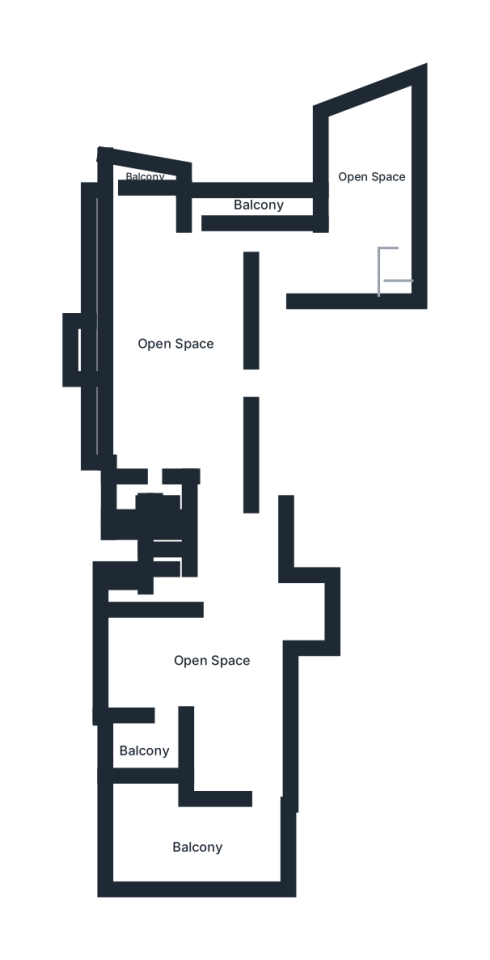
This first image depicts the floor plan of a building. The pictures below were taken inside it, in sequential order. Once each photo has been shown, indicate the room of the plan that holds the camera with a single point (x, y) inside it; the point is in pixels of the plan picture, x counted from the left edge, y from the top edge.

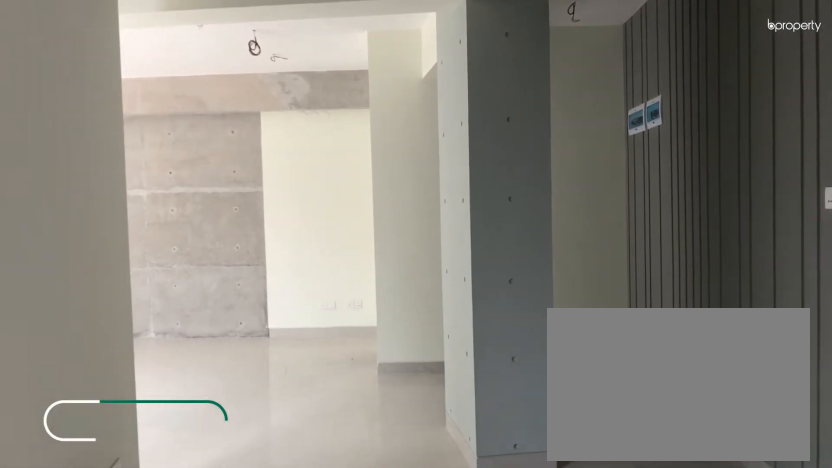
(329, 260)
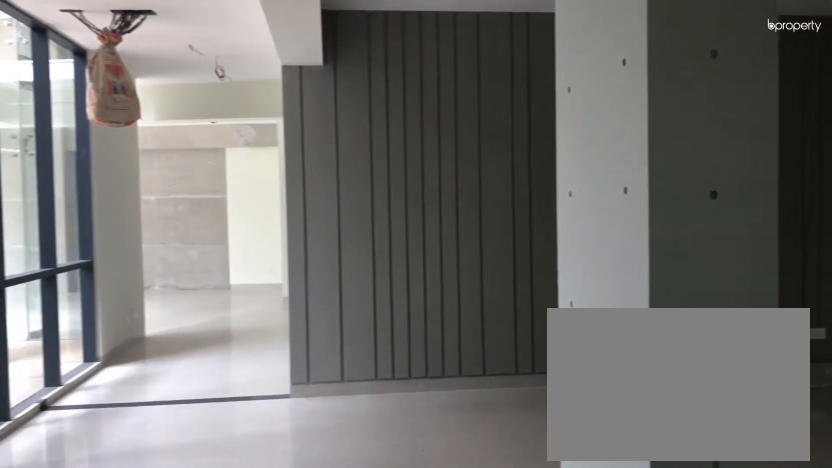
(183, 352)
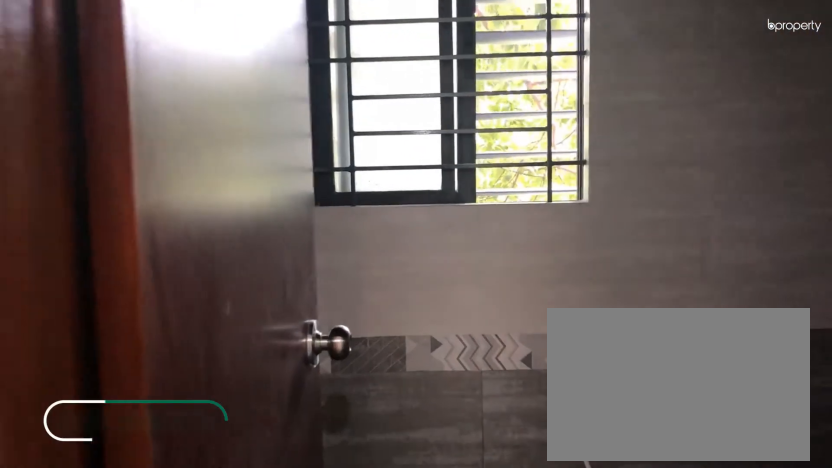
(124, 588)
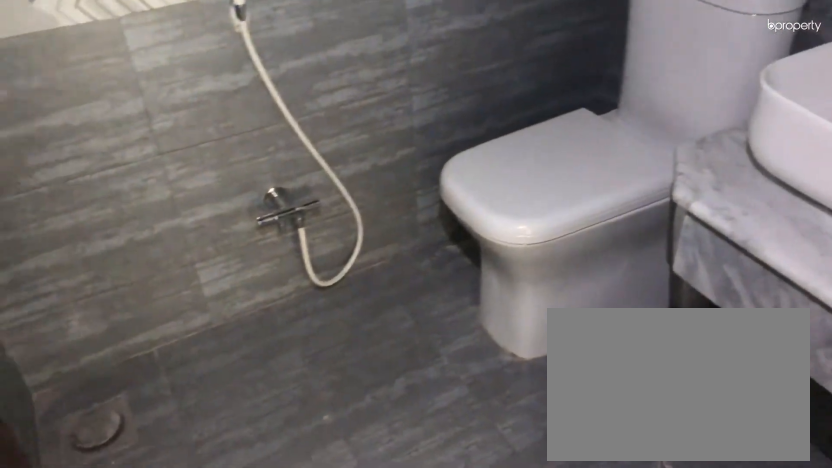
(124, 588)
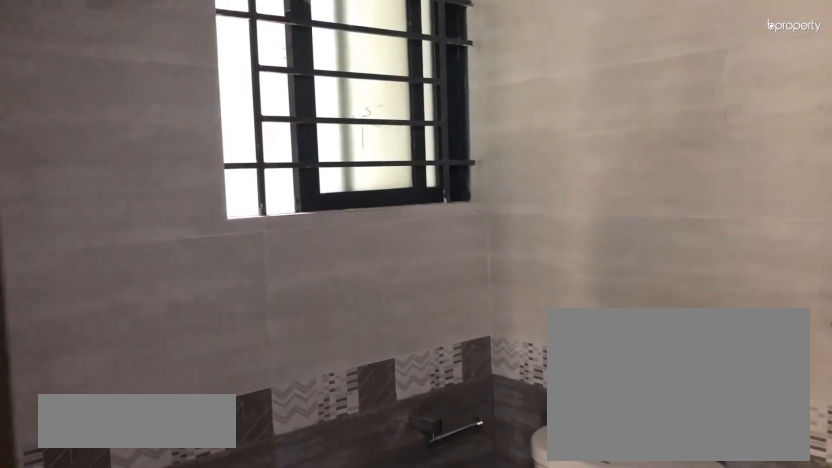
(163, 553)
